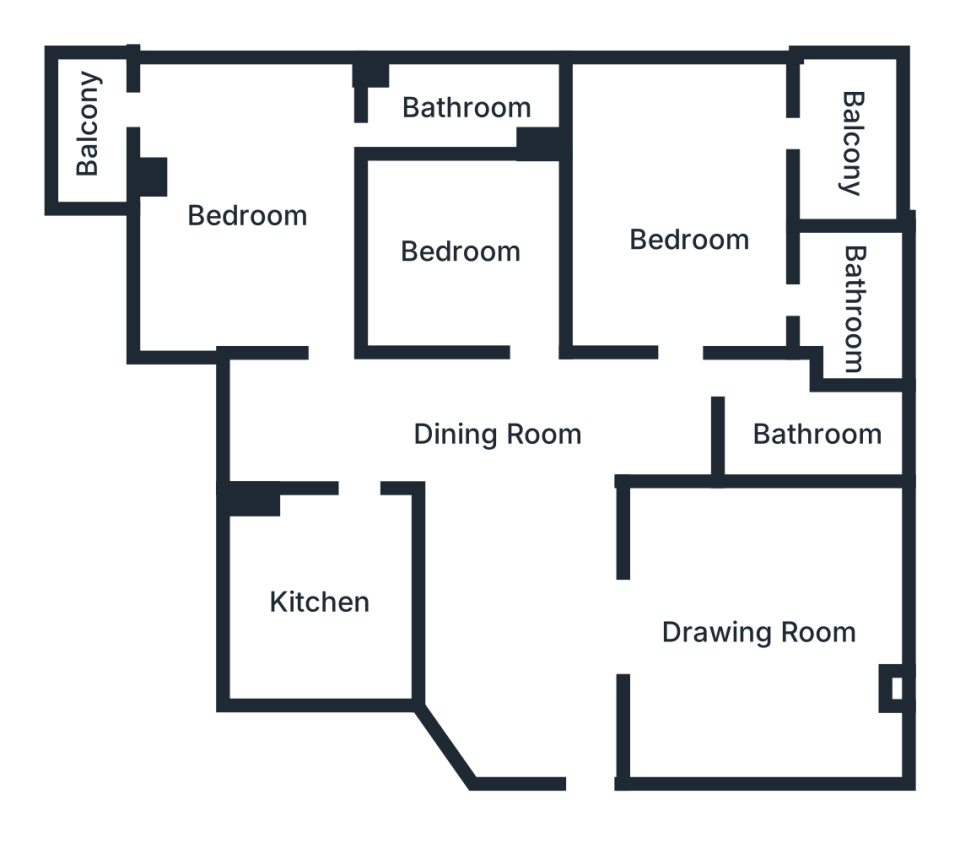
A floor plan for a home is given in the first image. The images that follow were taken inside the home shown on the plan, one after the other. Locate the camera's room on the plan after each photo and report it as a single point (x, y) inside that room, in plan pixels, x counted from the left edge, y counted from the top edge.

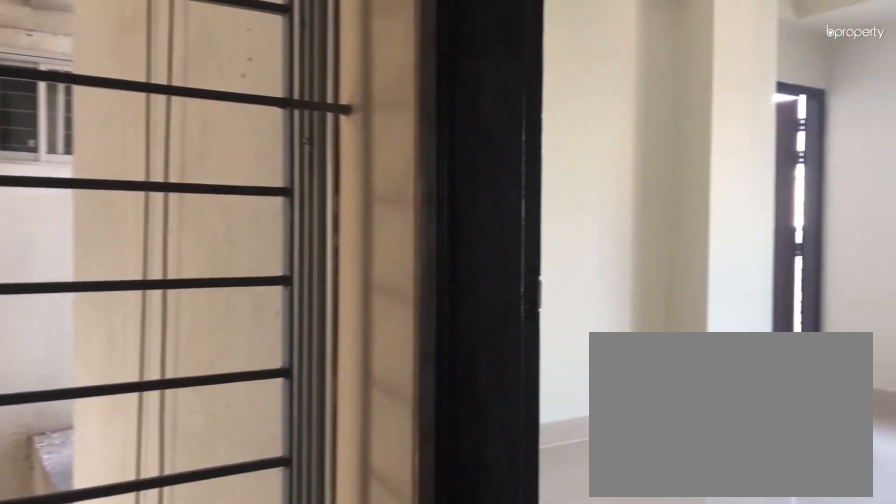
(250, 215)
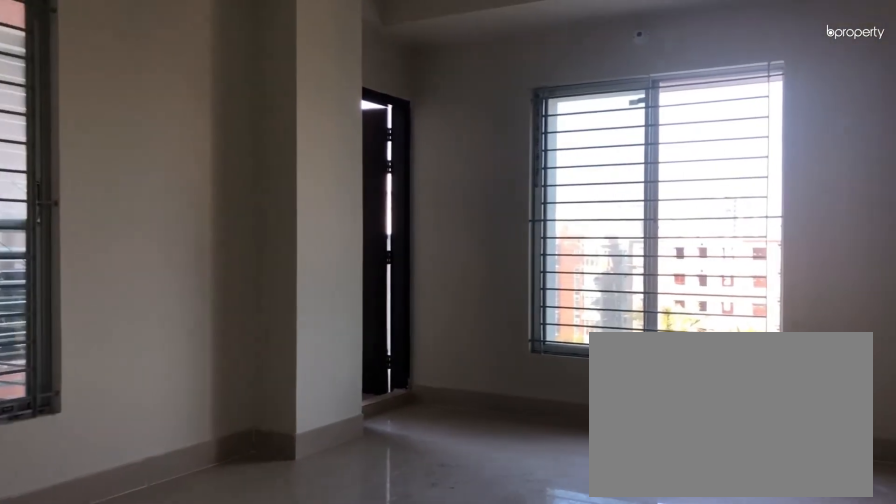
(250, 215)
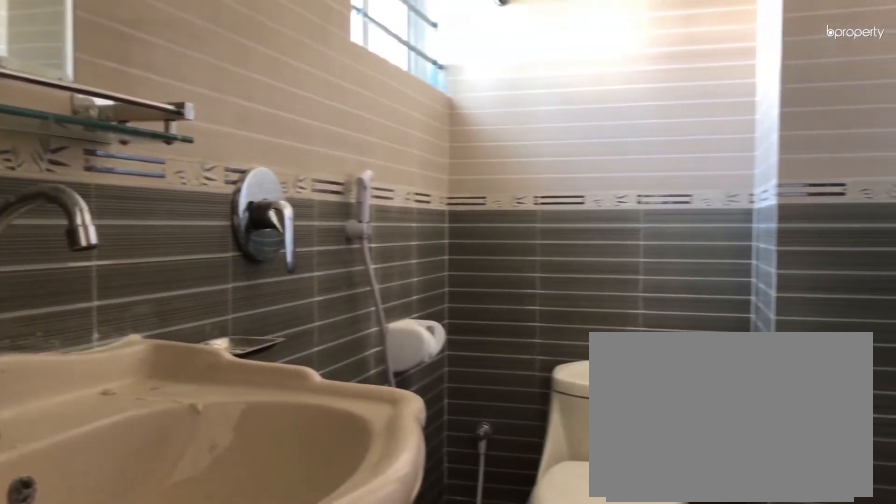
(465, 111)
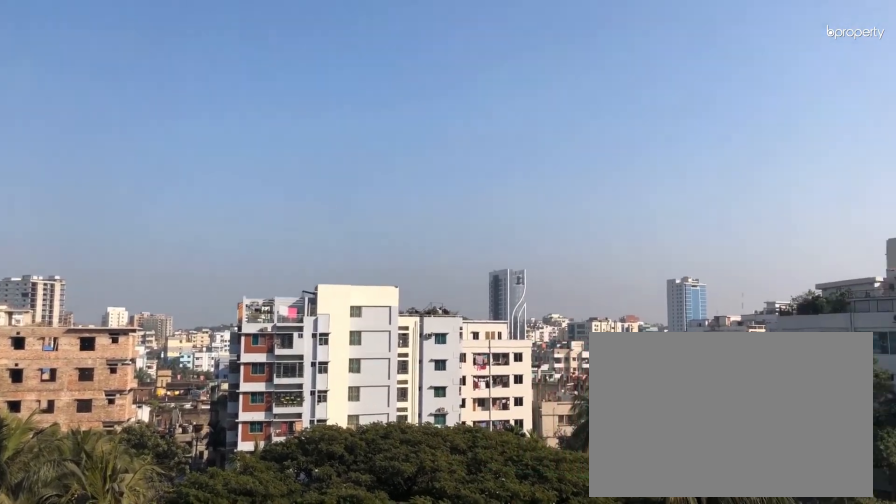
(87, 122)
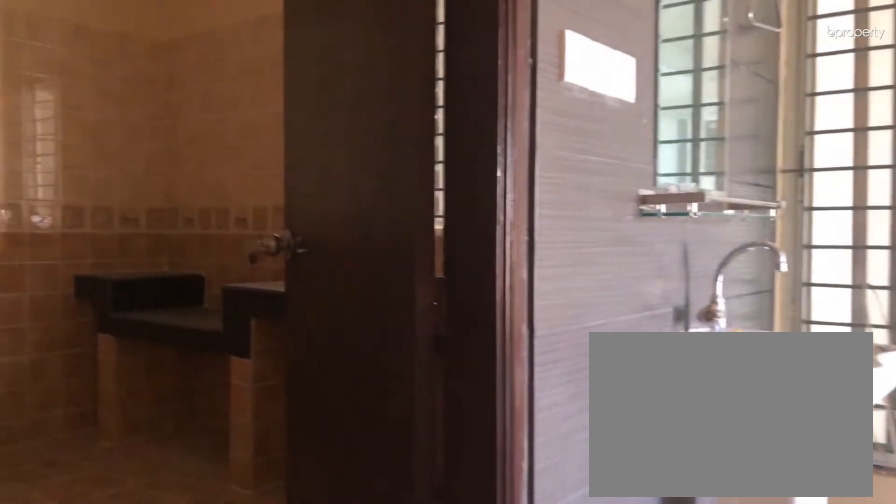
(322, 602)
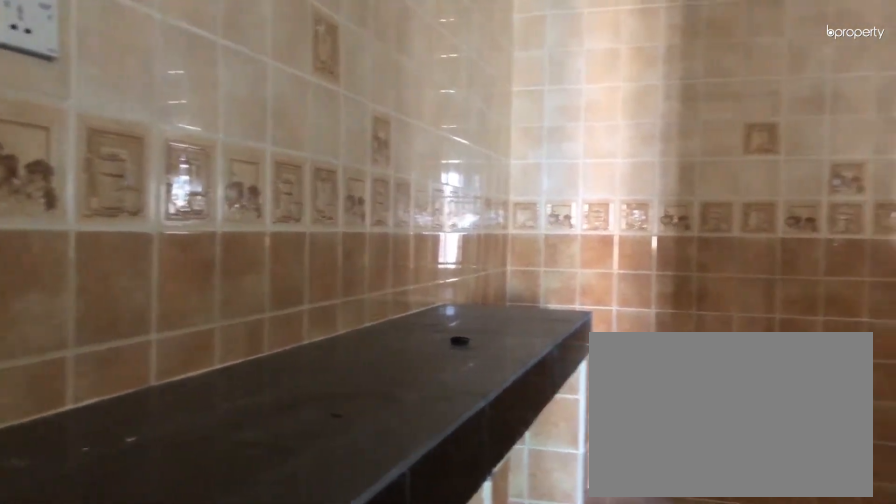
(322, 602)
